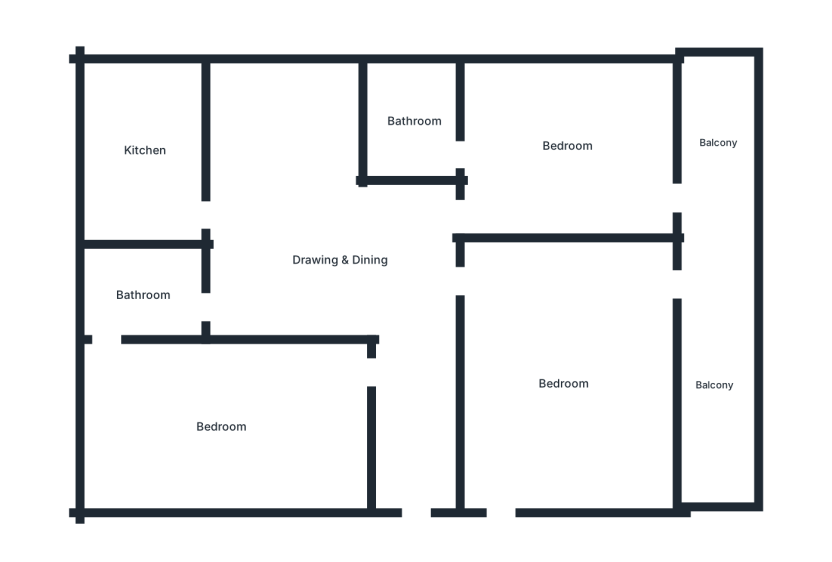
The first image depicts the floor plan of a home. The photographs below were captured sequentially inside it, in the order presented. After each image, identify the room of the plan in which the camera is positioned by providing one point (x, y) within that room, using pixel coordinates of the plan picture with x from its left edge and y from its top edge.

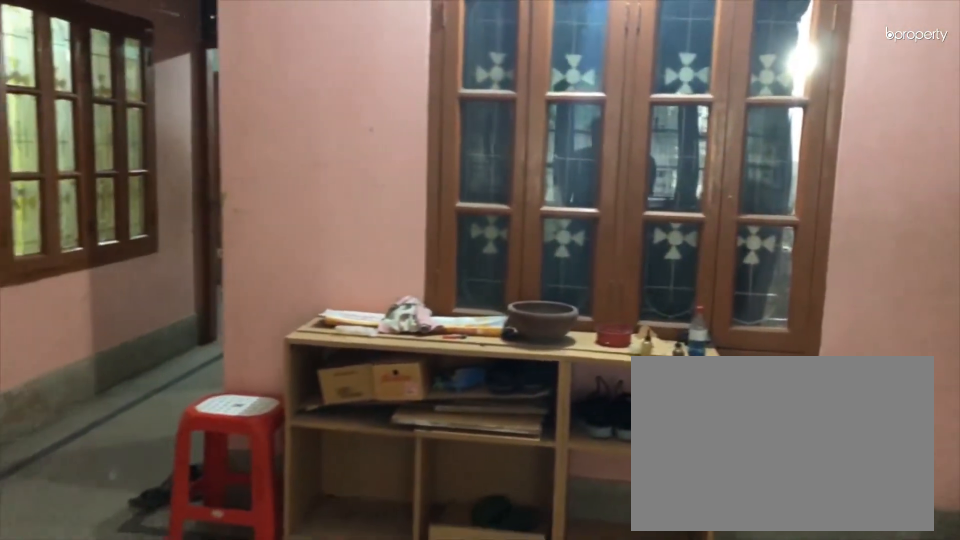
(340, 264)
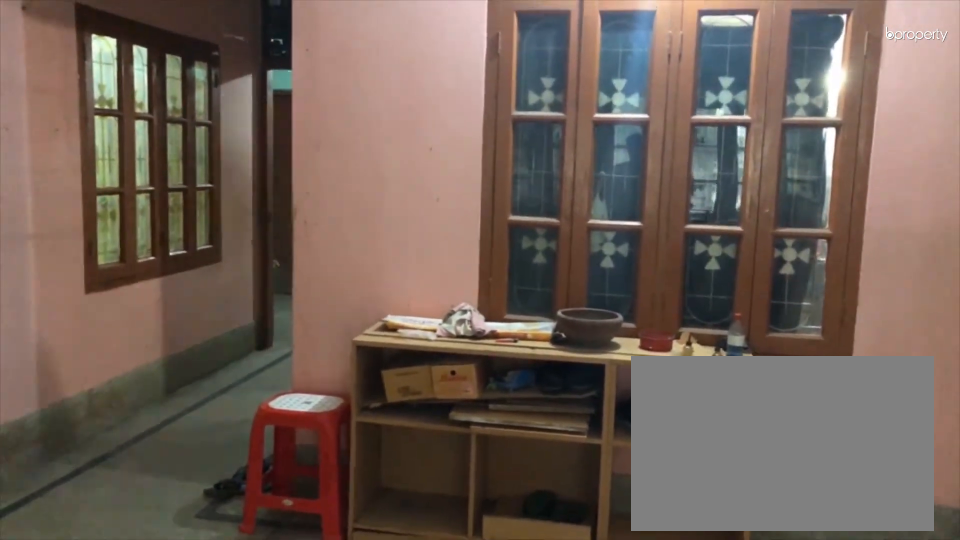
(340, 264)
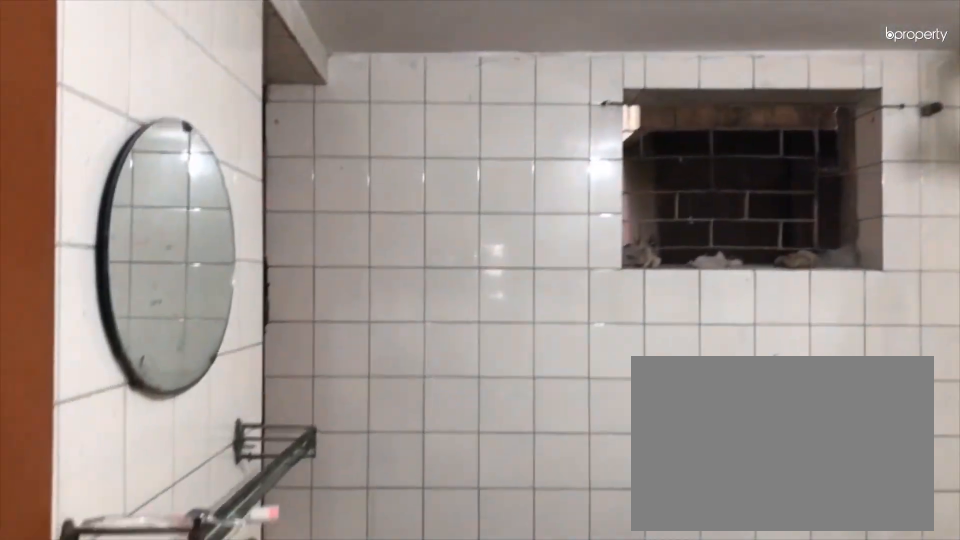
(143, 296)
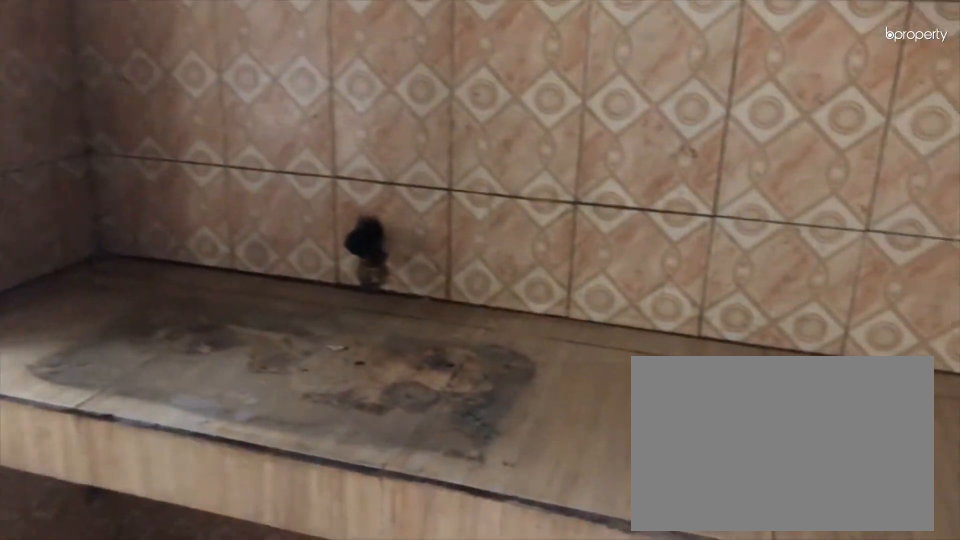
(146, 149)
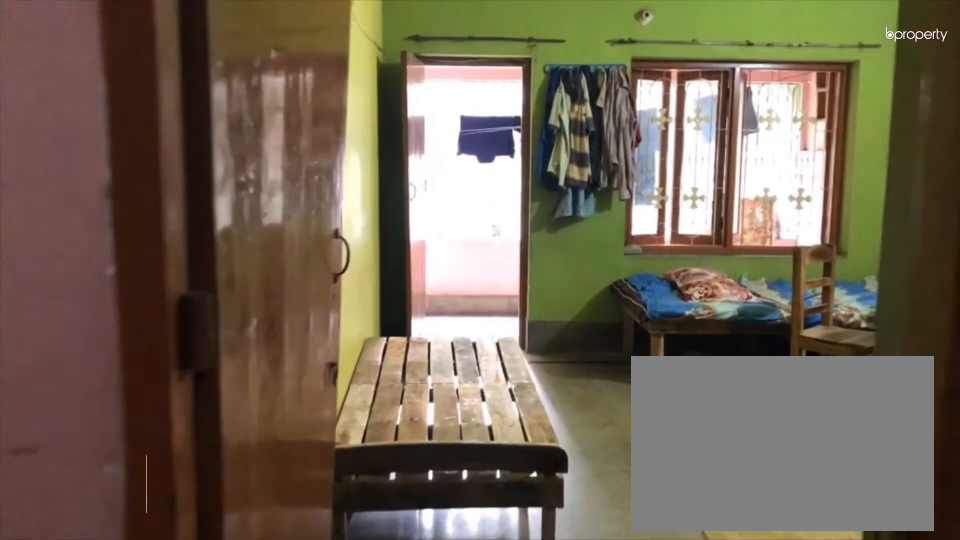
(566, 382)
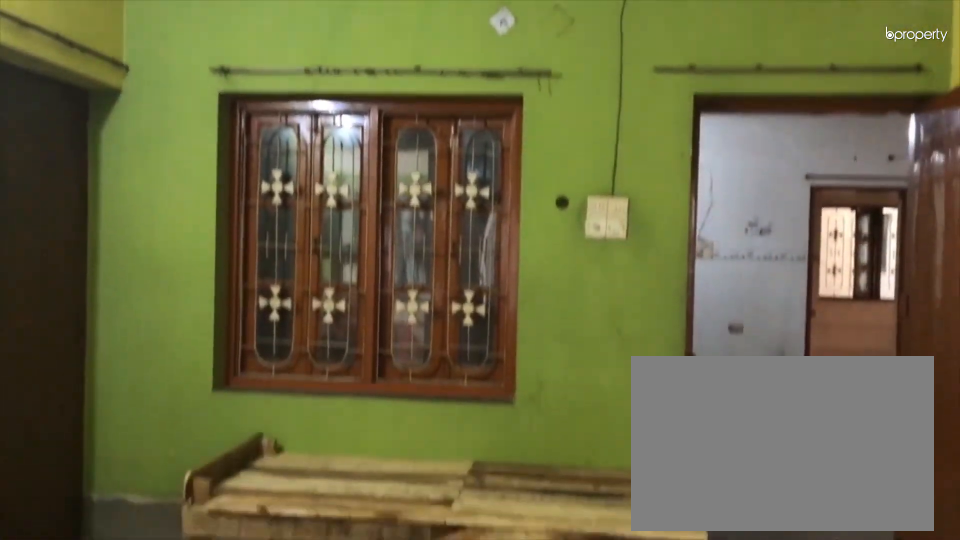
(565, 382)
